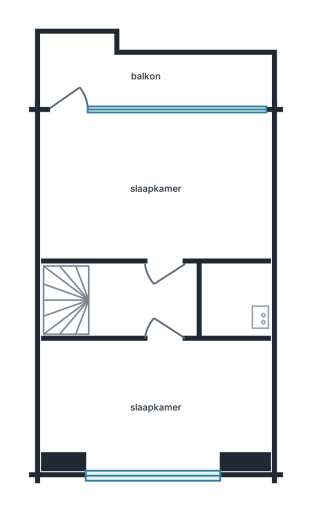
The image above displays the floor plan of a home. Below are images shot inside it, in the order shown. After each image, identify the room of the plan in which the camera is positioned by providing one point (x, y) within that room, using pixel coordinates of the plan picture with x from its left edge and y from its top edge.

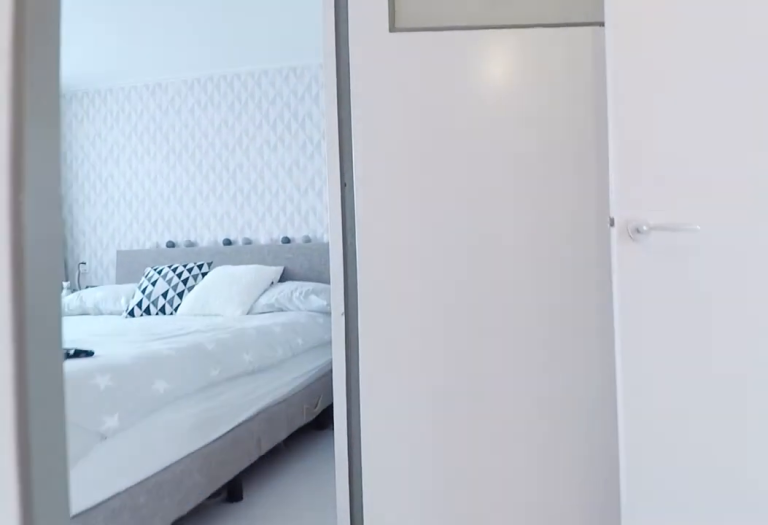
(142, 300)
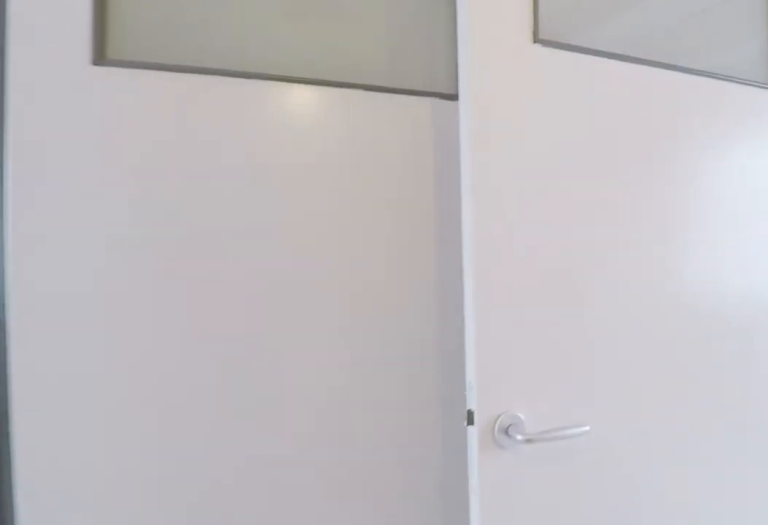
(142, 300)
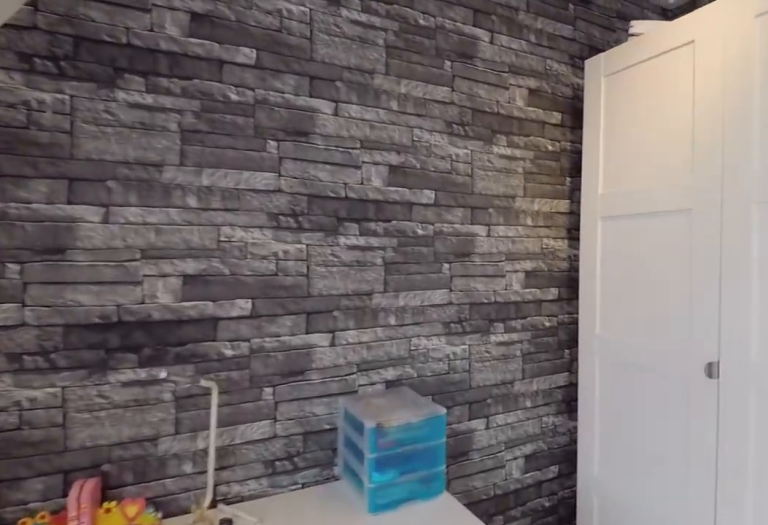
(155, 403)
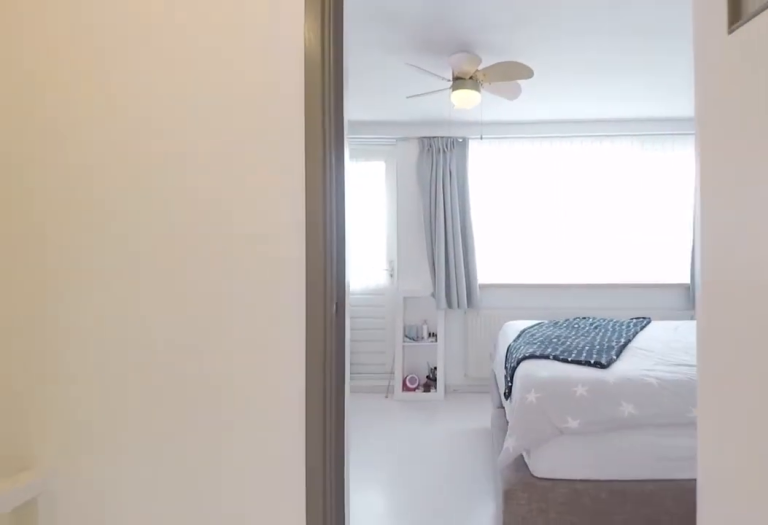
(141, 302)
